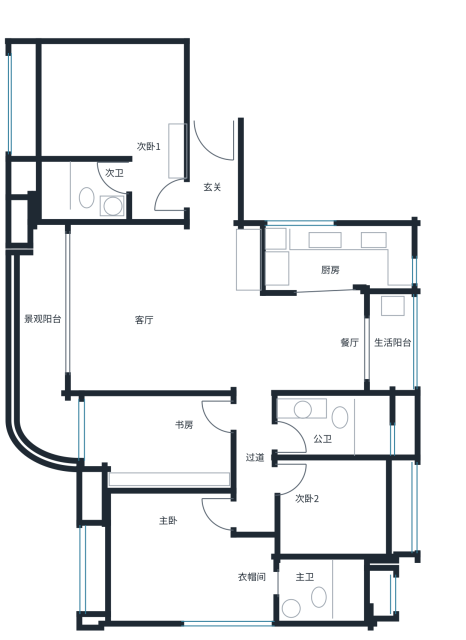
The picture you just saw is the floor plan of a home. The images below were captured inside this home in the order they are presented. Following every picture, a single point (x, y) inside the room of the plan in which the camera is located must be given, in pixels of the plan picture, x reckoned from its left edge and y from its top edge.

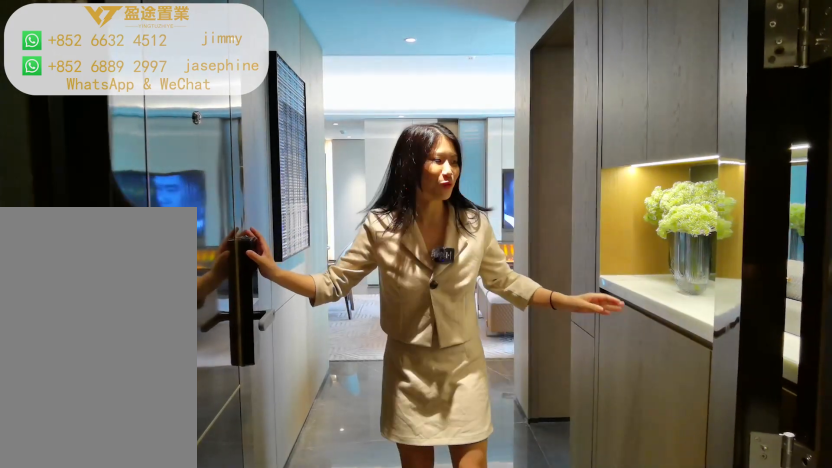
(207, 196)
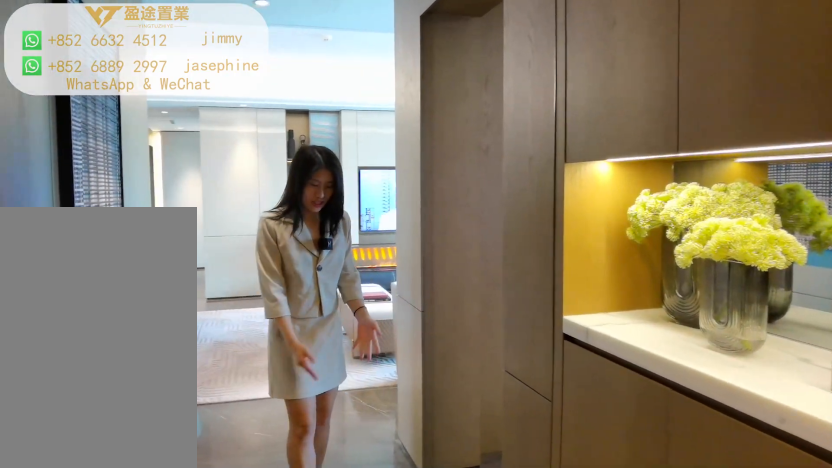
(207, 196)
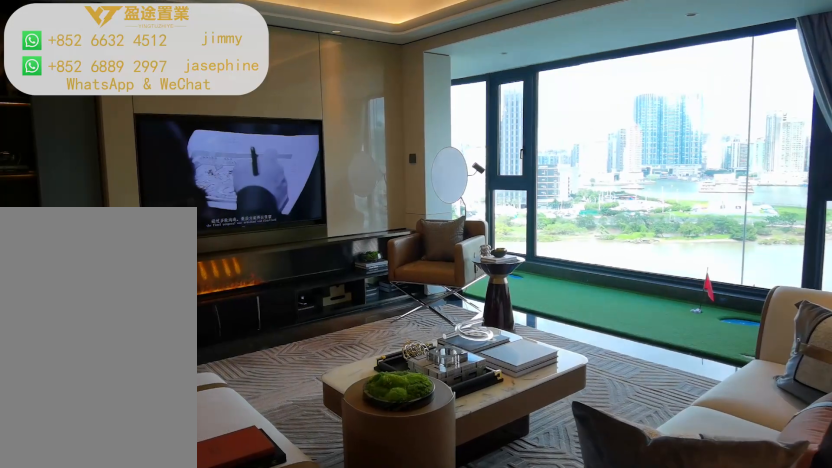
(153, 313)
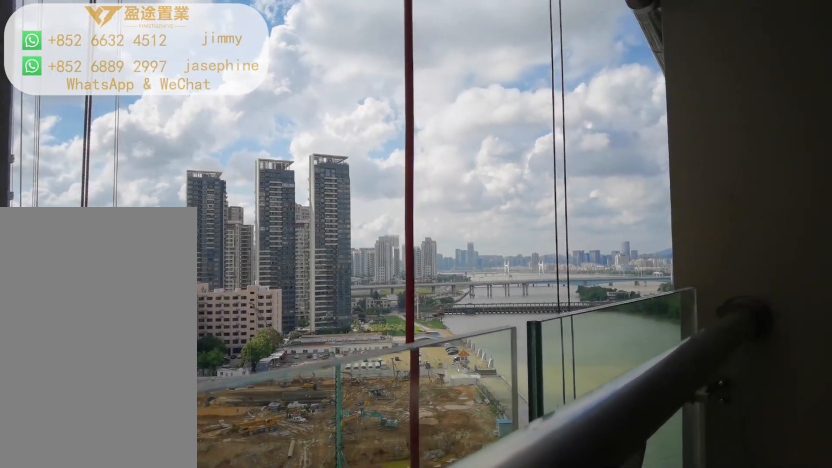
(392, 340)
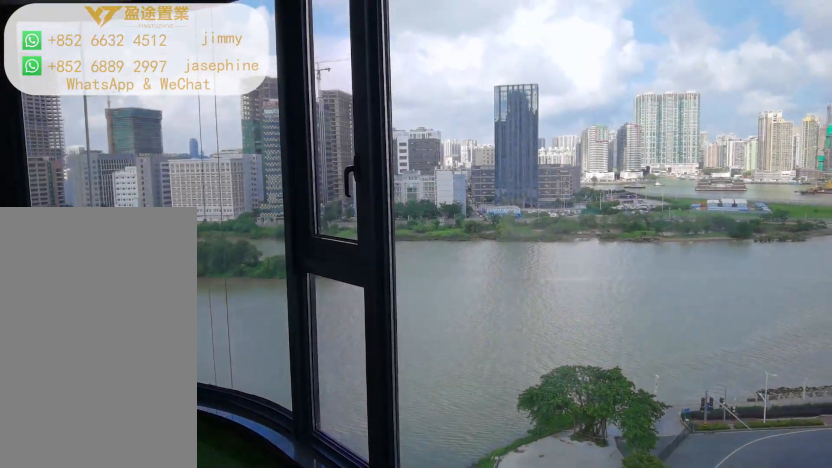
(38, 347)
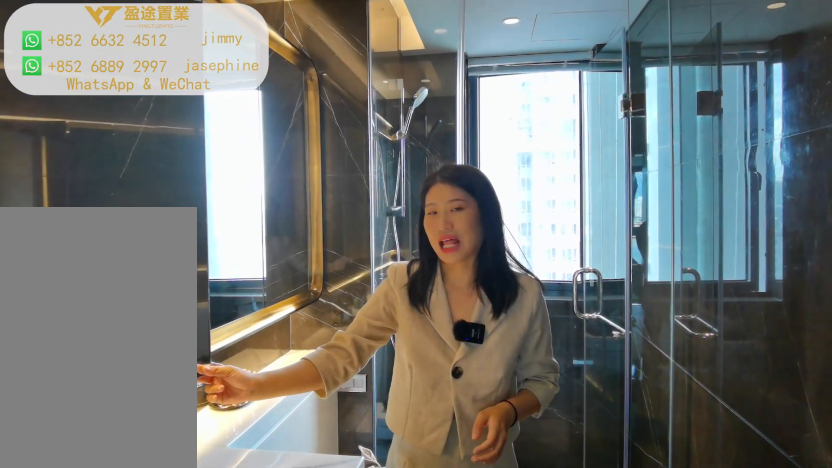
(333, 428)
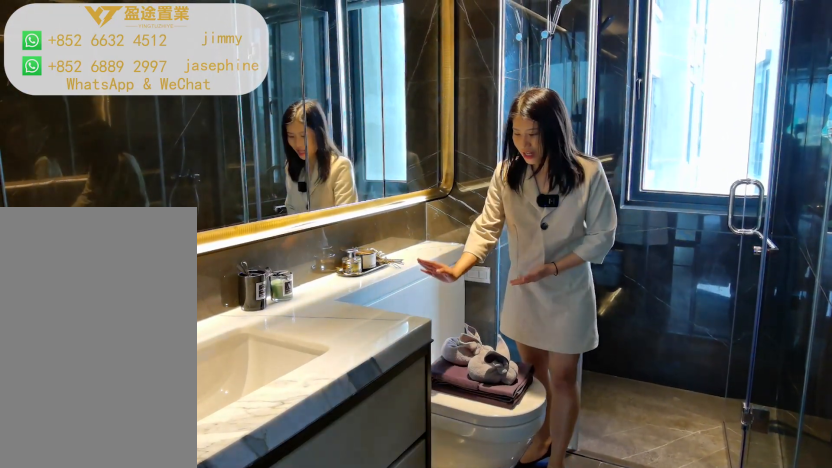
(333, 428)
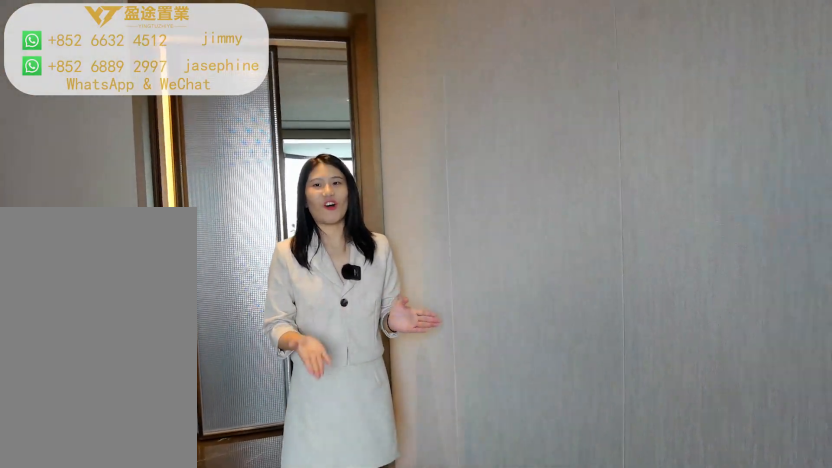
(345, 509)
